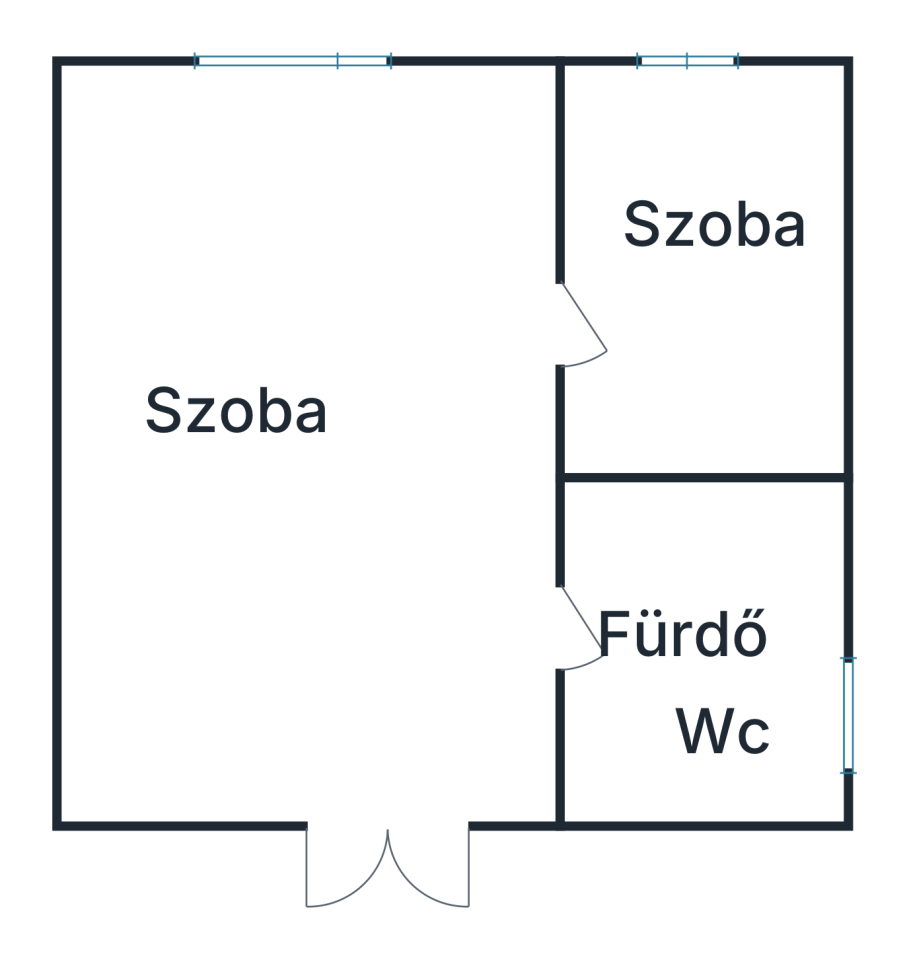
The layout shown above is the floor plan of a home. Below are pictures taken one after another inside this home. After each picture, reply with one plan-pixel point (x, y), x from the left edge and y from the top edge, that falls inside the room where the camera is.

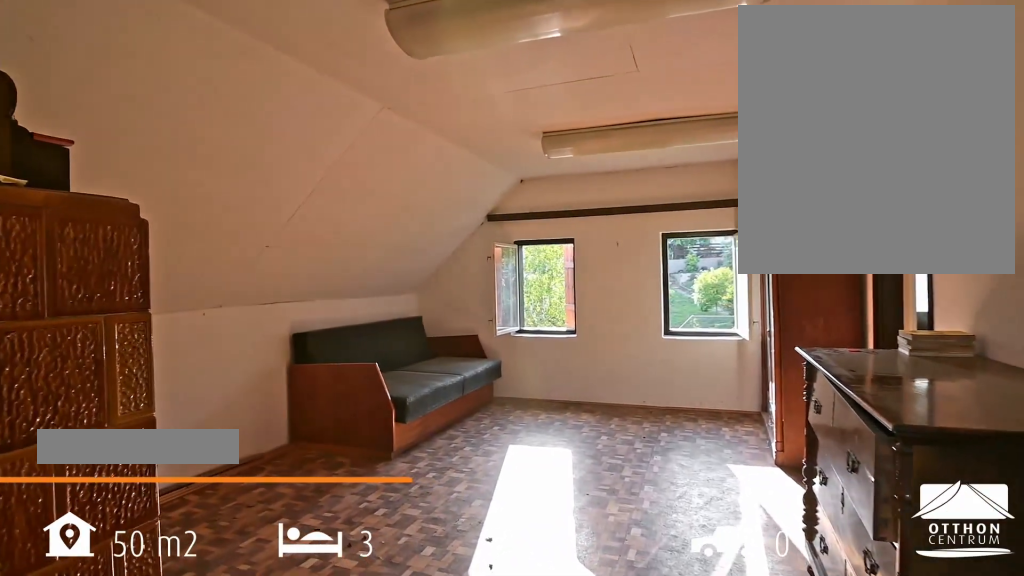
(312, 447)
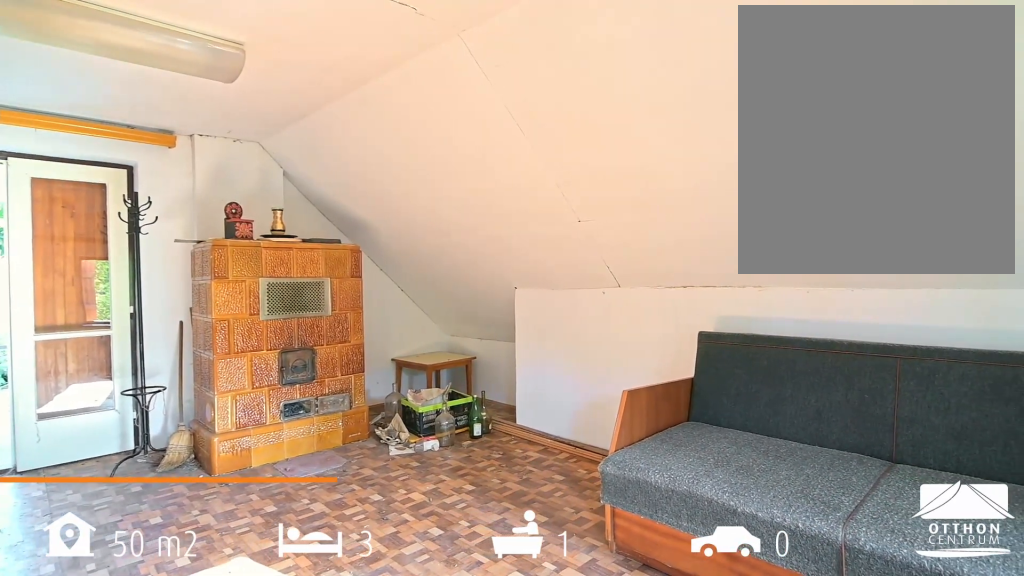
(312, 447)
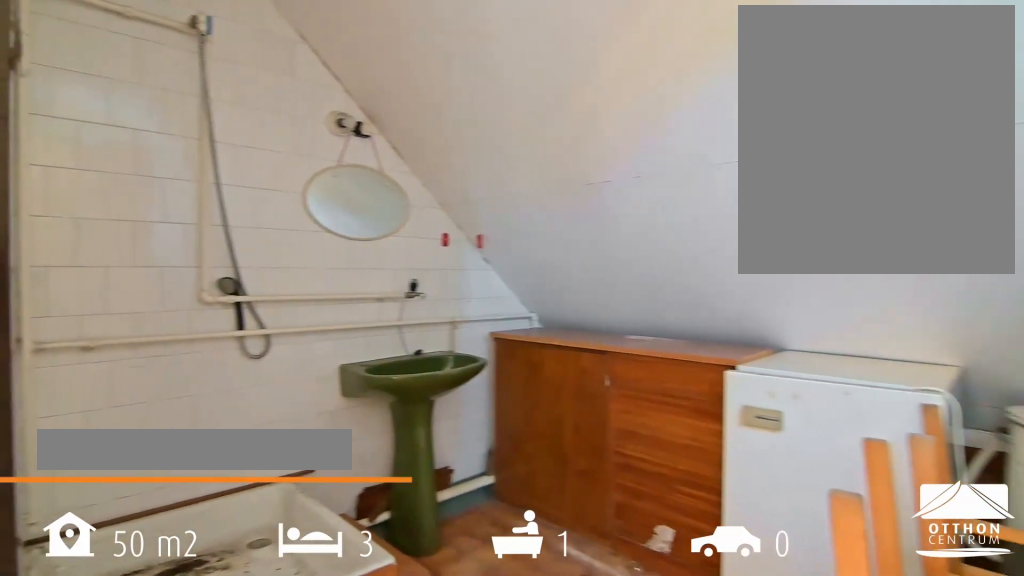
(704, 653)
